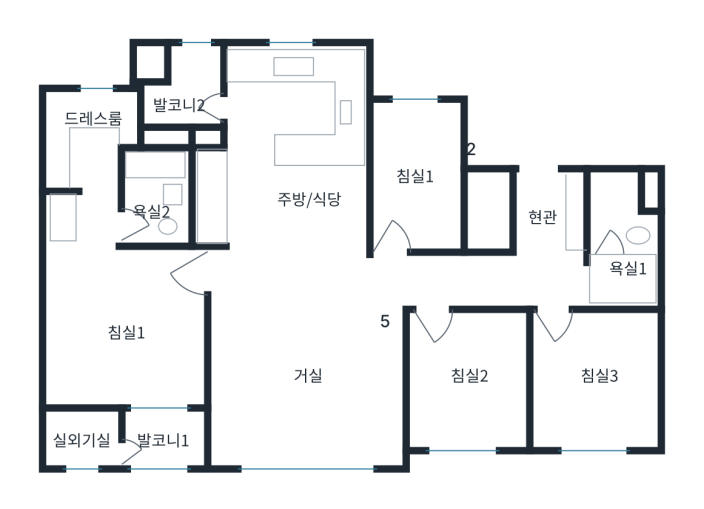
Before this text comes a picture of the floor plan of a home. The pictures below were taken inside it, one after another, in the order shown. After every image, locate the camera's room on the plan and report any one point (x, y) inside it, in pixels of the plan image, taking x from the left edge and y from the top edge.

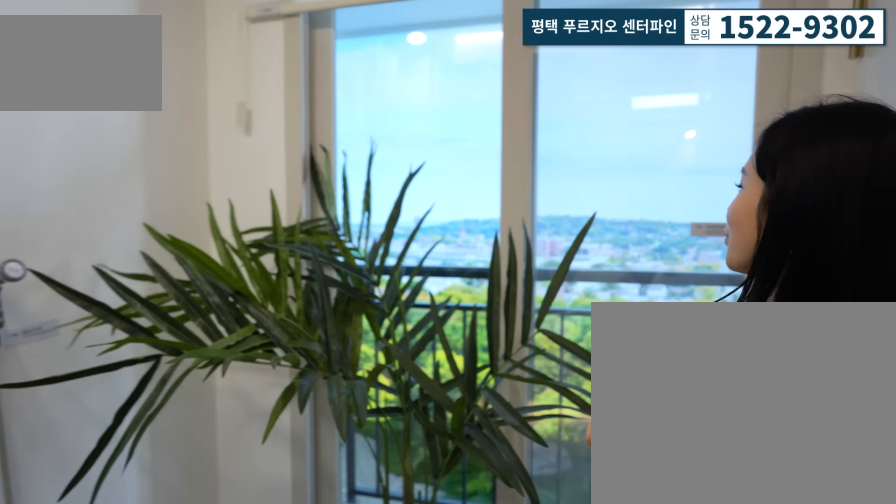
(154, 441)
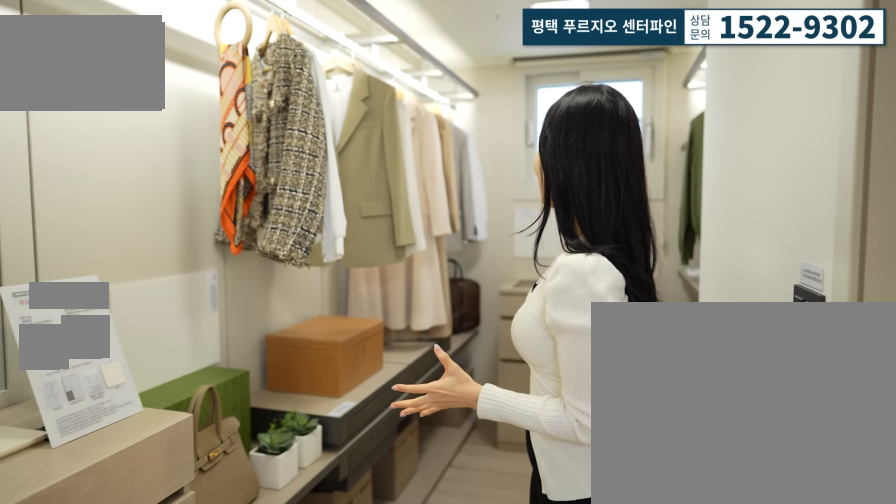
(85, 151)
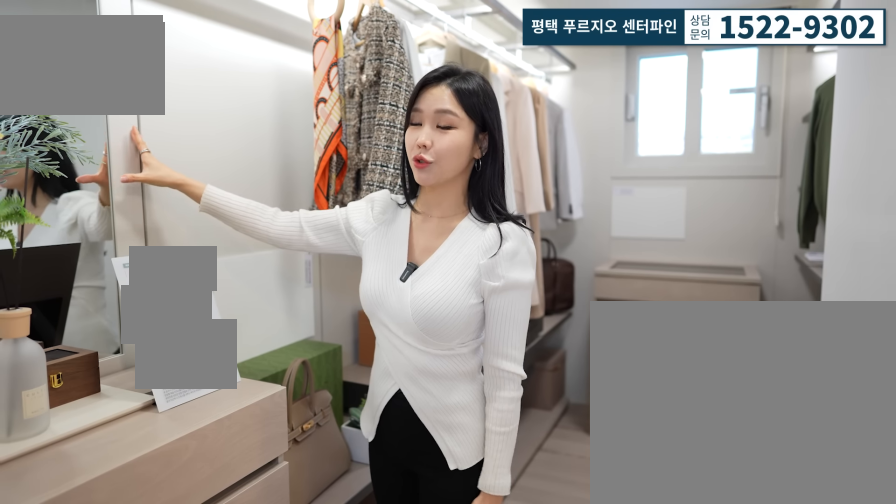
(91, 163)
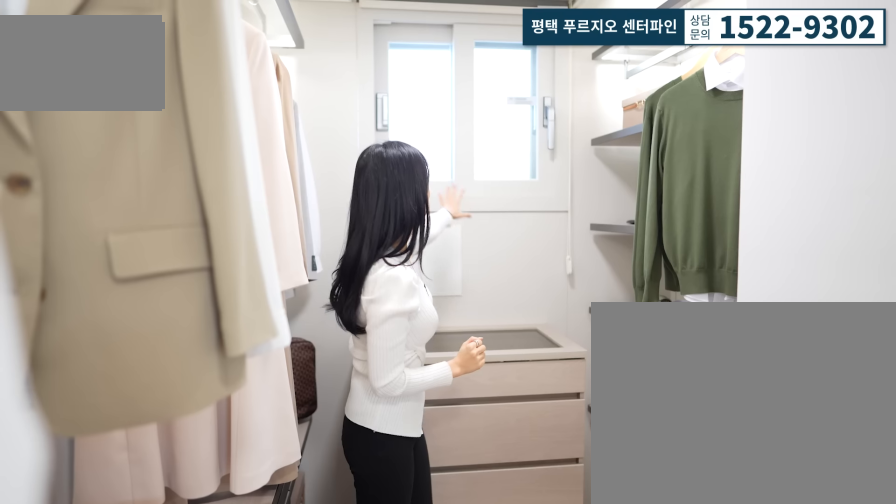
(91, 163)
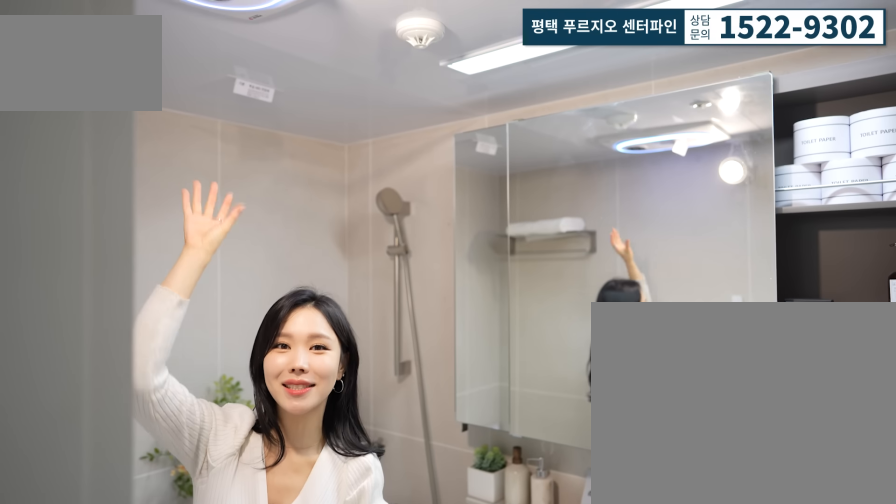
(154, 221)
